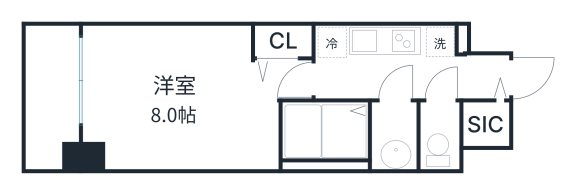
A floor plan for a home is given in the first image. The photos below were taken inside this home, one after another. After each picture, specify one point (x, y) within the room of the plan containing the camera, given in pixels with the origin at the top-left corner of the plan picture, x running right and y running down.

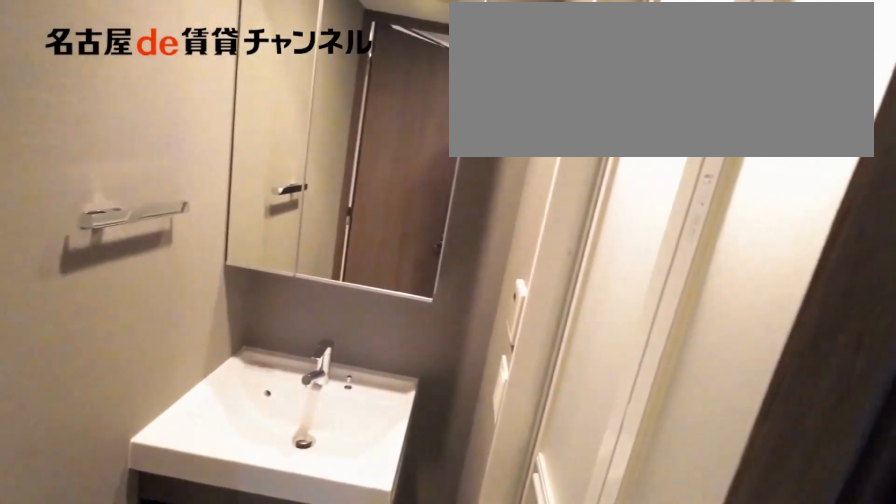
(393, 134)
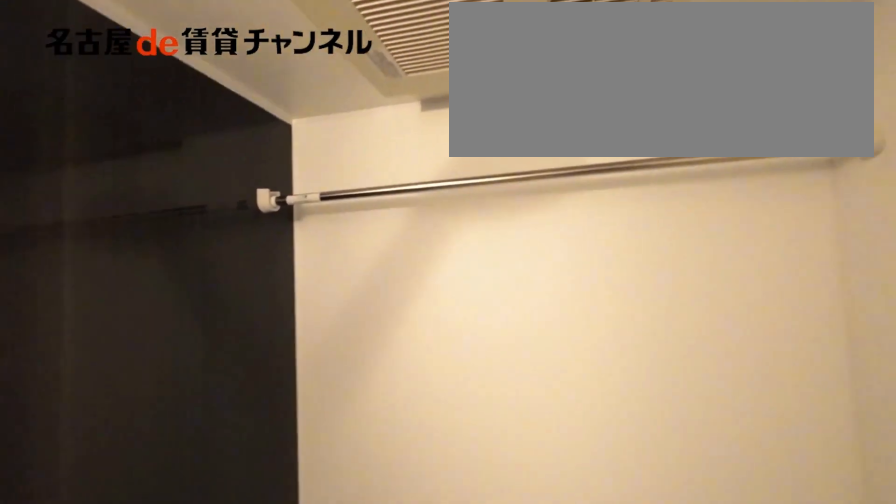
(326, 131)
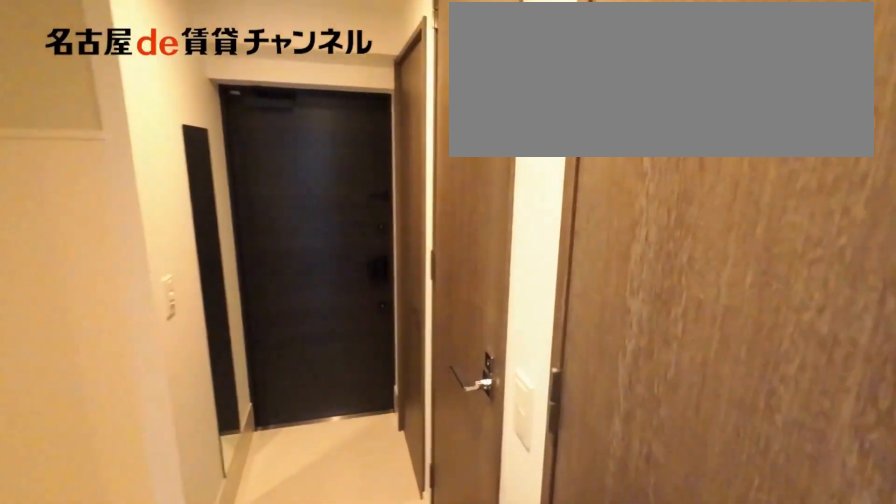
(388, 79)
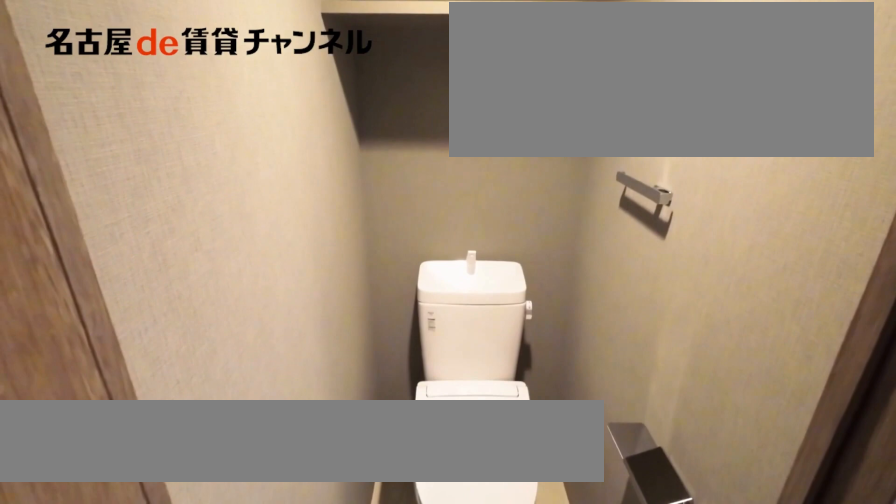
(438, 135)
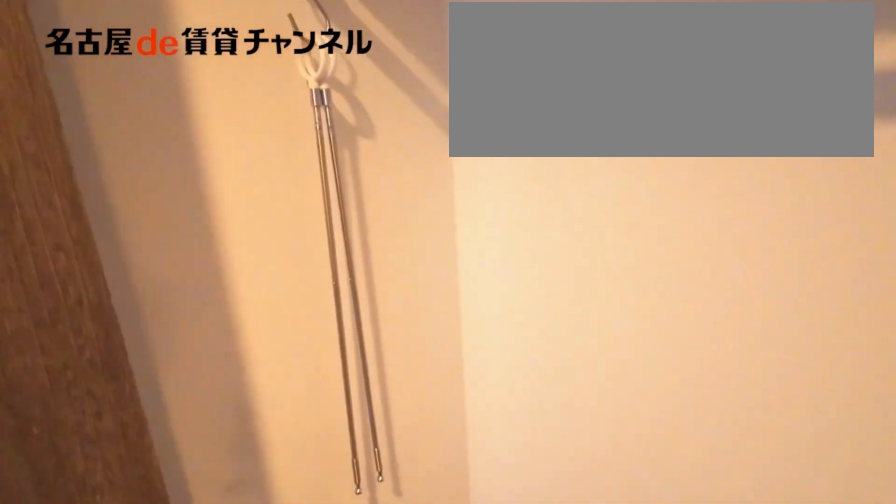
(283, 43)
